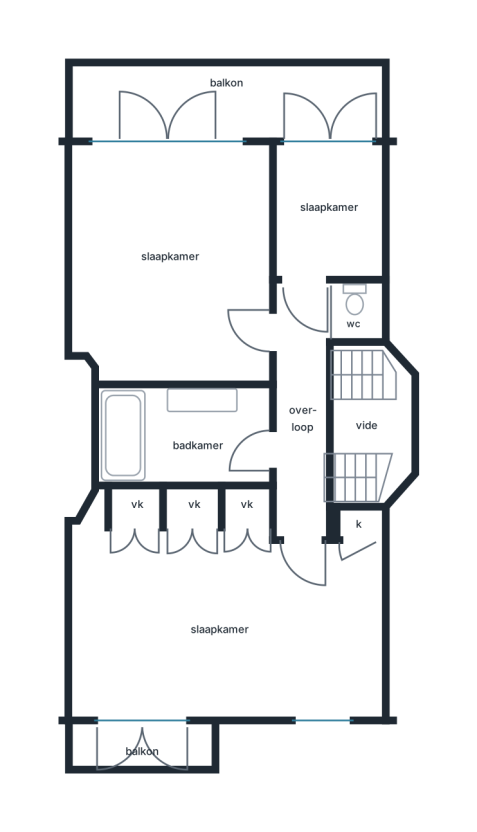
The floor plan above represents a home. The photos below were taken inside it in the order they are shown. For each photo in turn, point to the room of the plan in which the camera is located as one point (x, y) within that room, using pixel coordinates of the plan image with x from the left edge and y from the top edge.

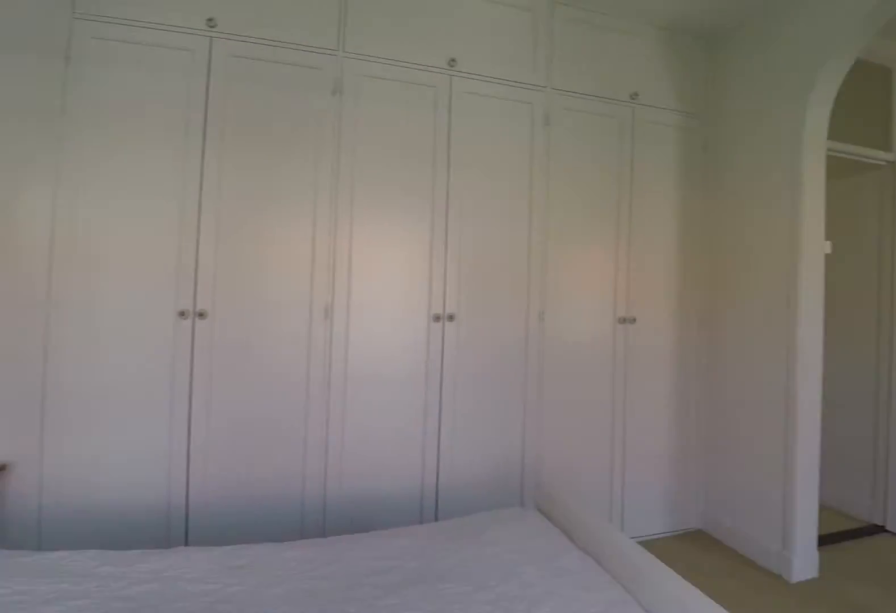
(339, 631)
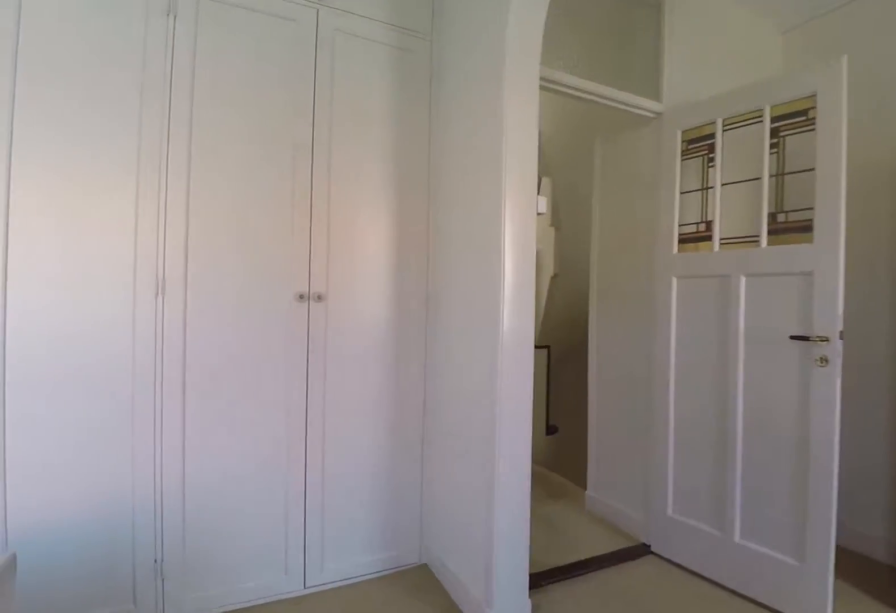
(339, 631)
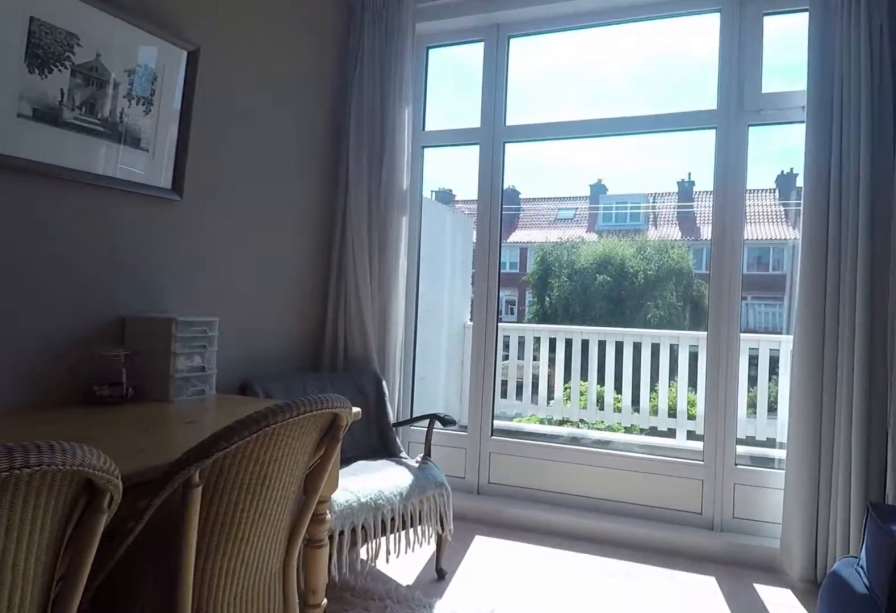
(173, 263)
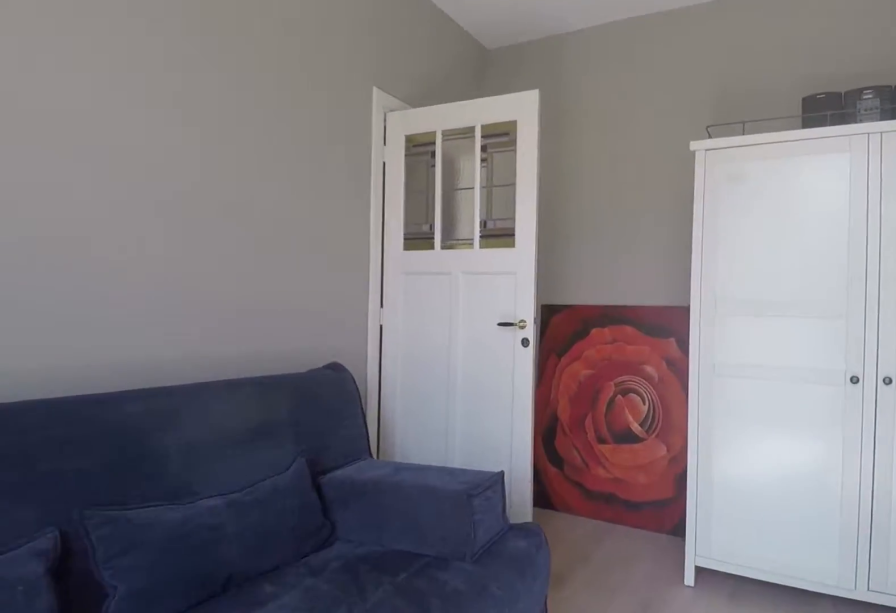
(173, 263)
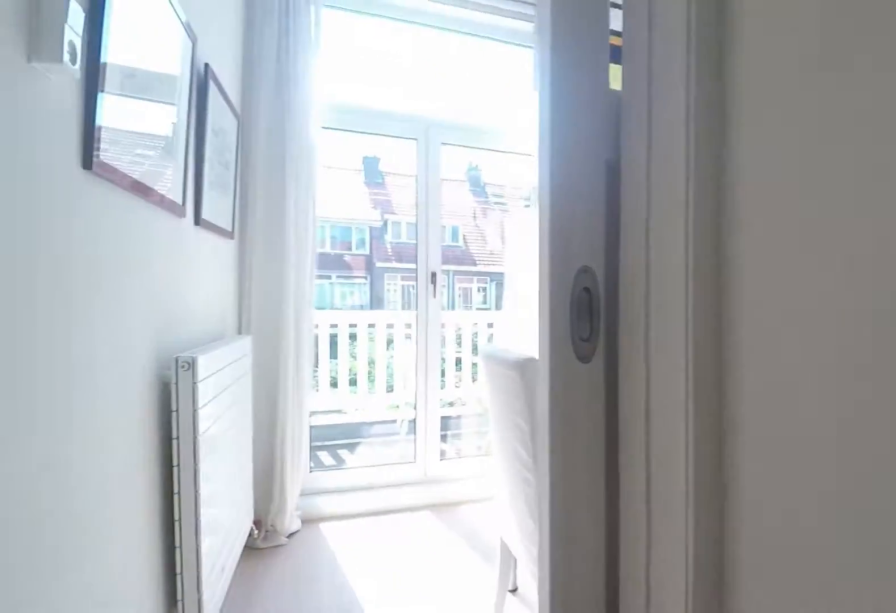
(325, 427)
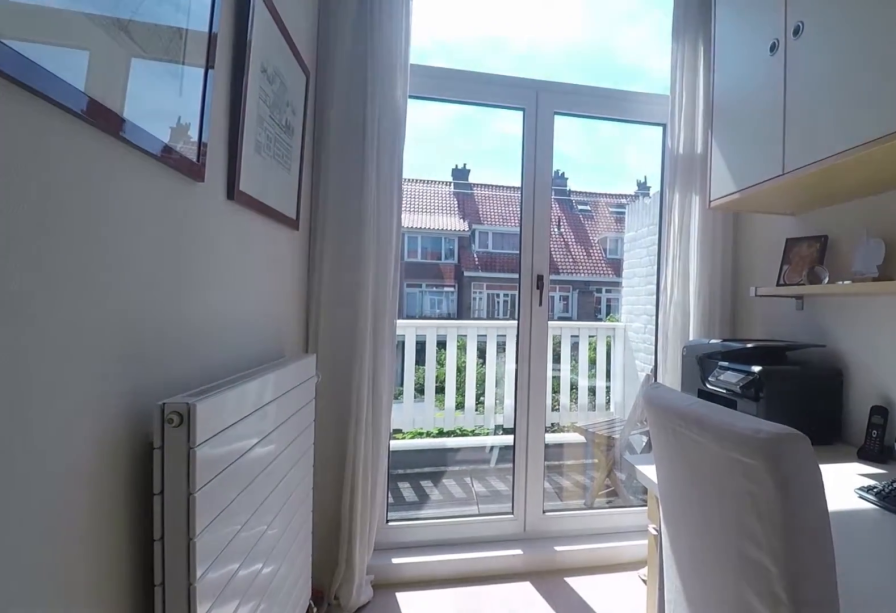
(328, 212)
